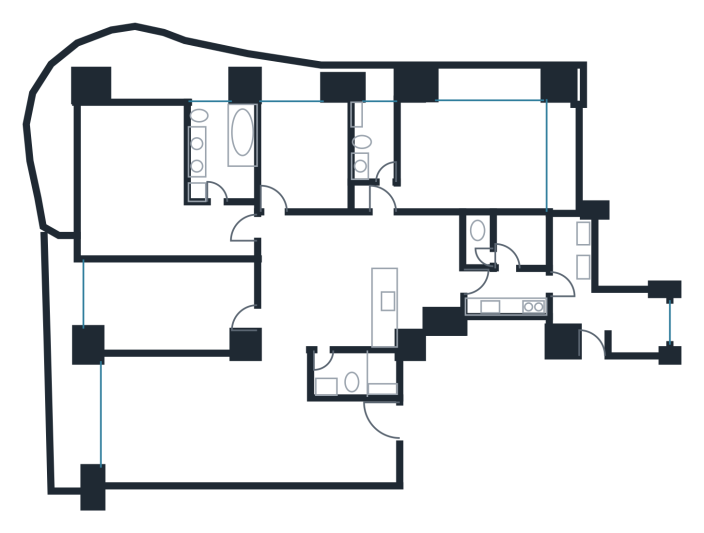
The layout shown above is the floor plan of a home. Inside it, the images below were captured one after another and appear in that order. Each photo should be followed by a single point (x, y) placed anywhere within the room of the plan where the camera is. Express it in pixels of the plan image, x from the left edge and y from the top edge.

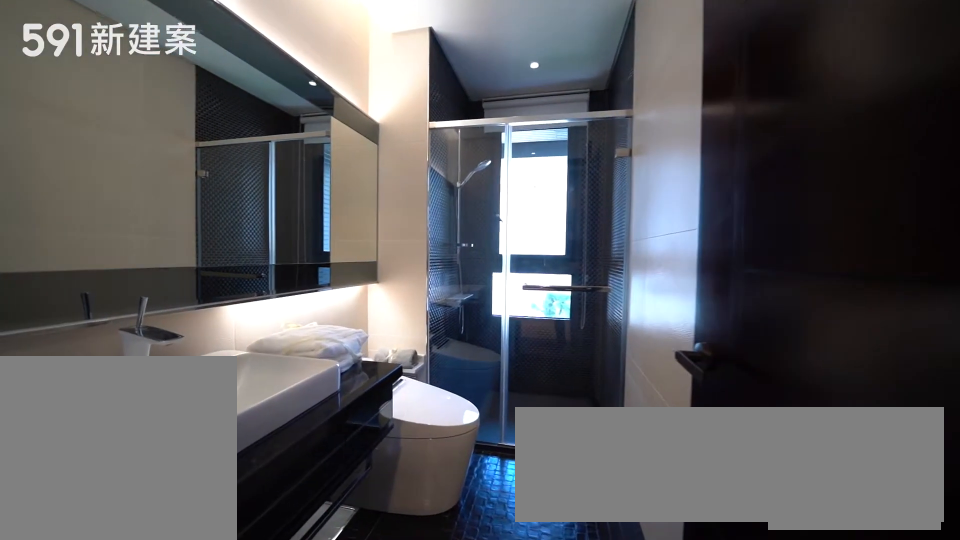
(376, 136)
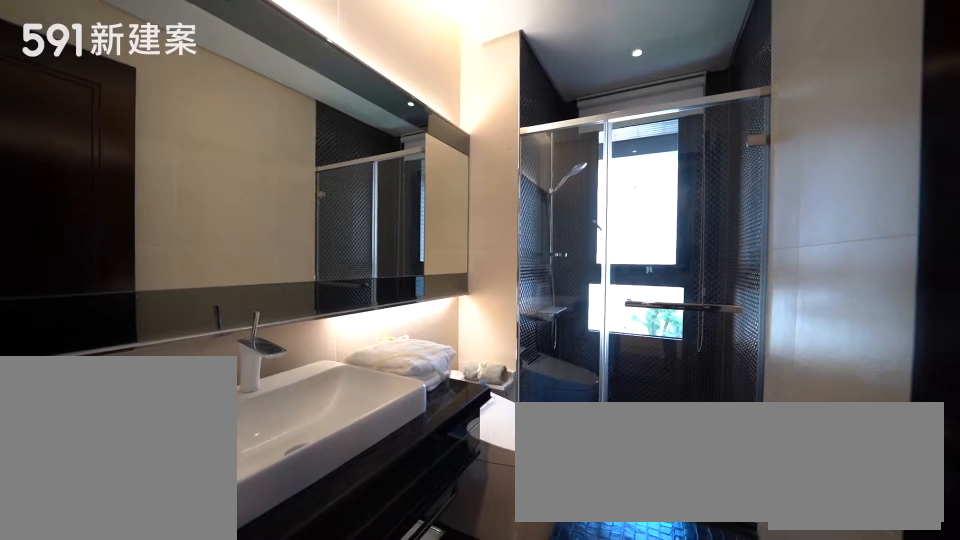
(376, 136)
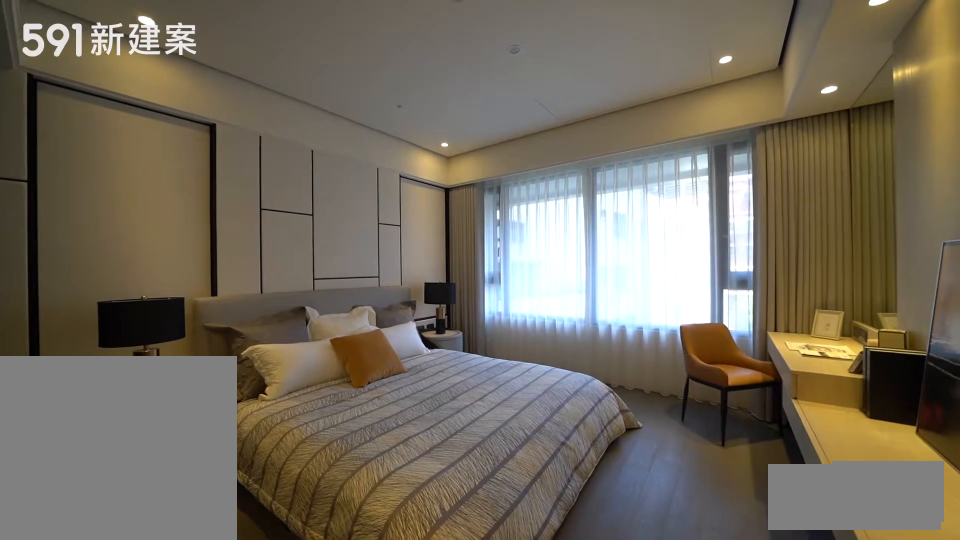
(468, 156)
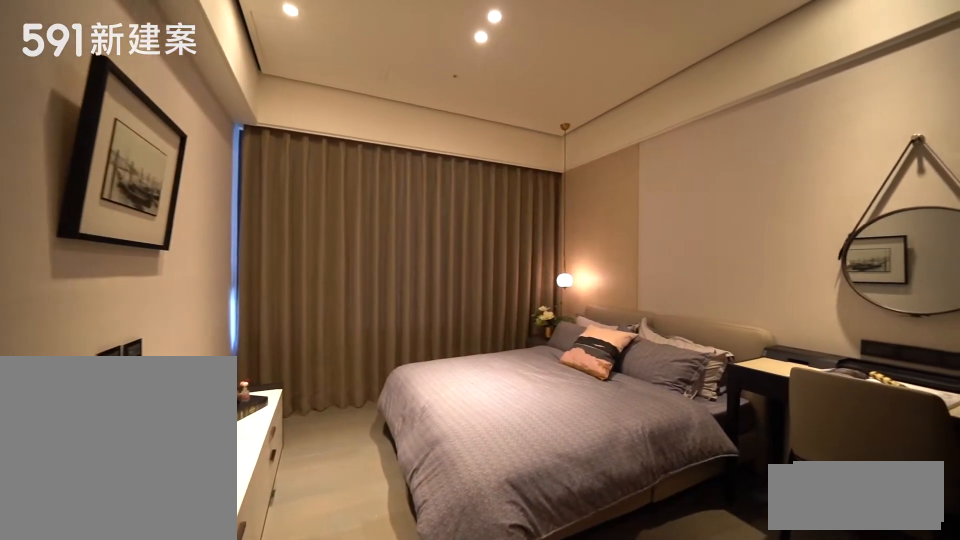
(306, 155)
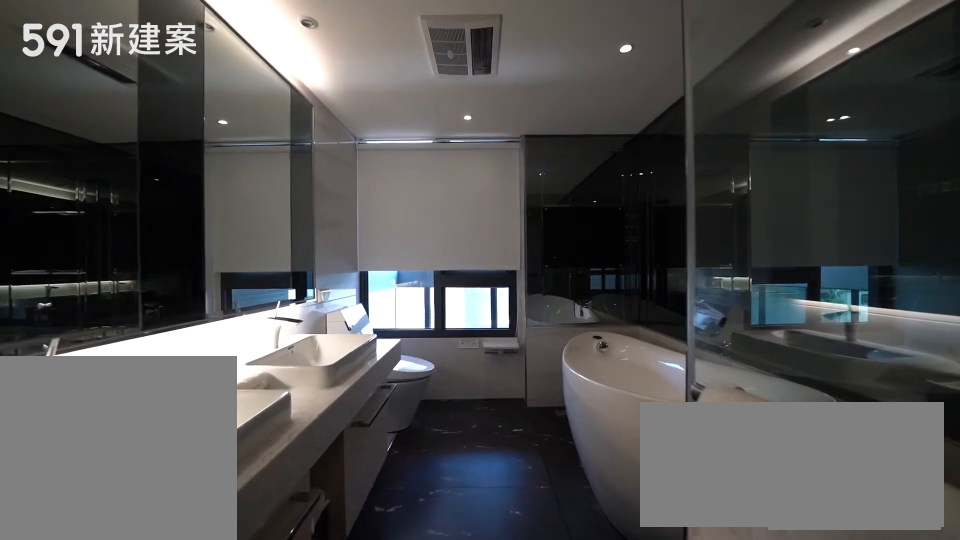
(228, 146)
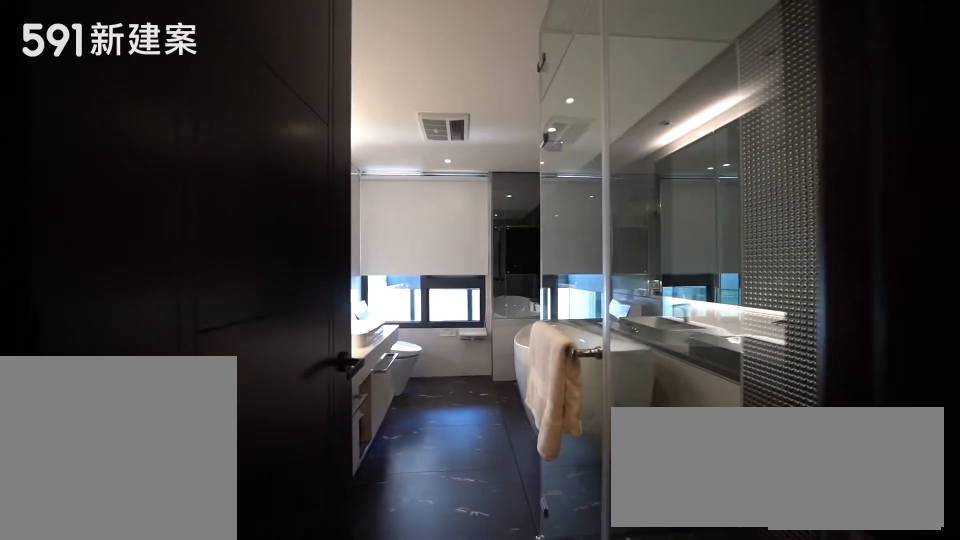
(228, 146)
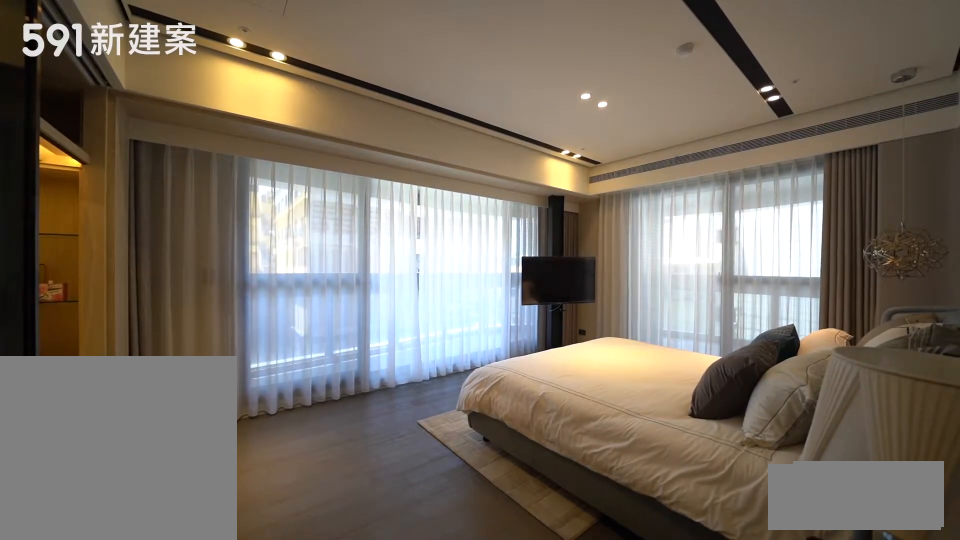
(150, 189)
